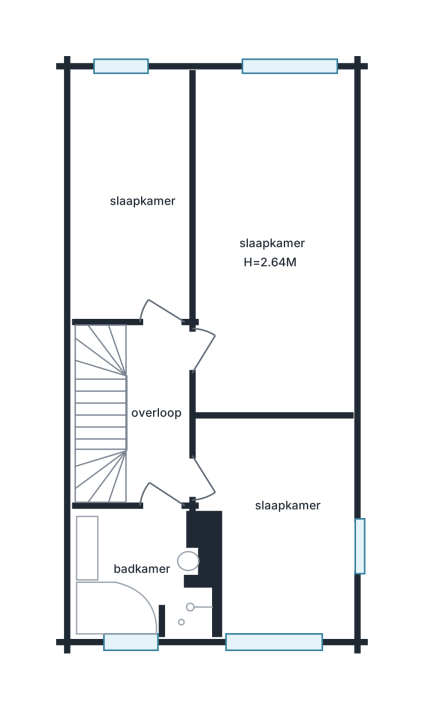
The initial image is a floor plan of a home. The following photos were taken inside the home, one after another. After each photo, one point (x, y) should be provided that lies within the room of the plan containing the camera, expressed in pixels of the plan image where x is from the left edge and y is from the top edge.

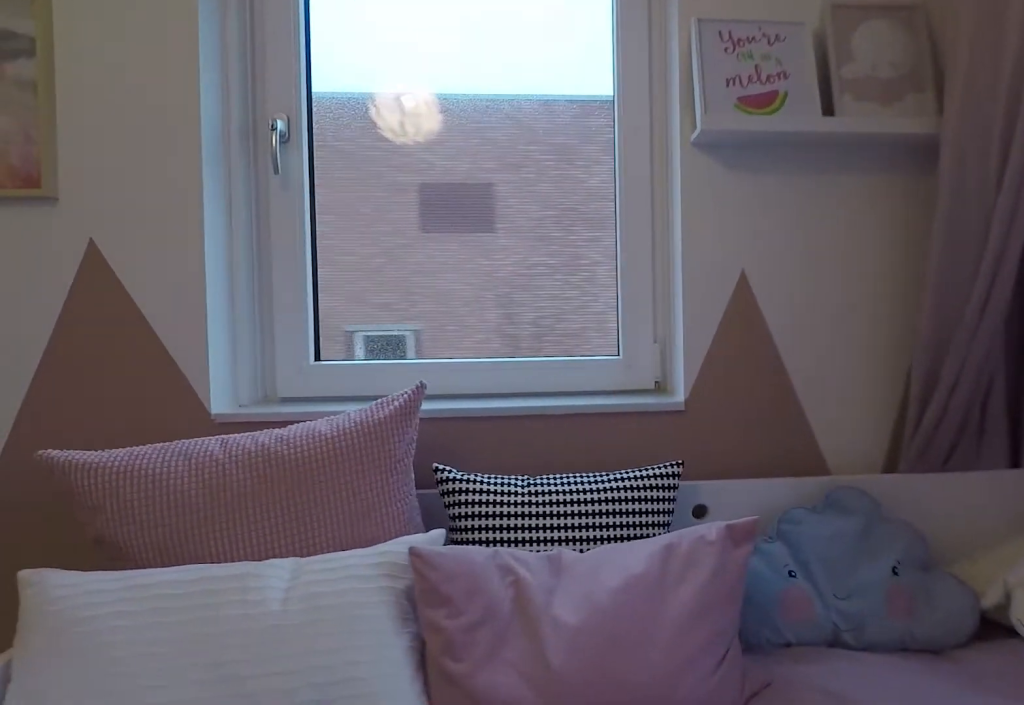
(279, 533)
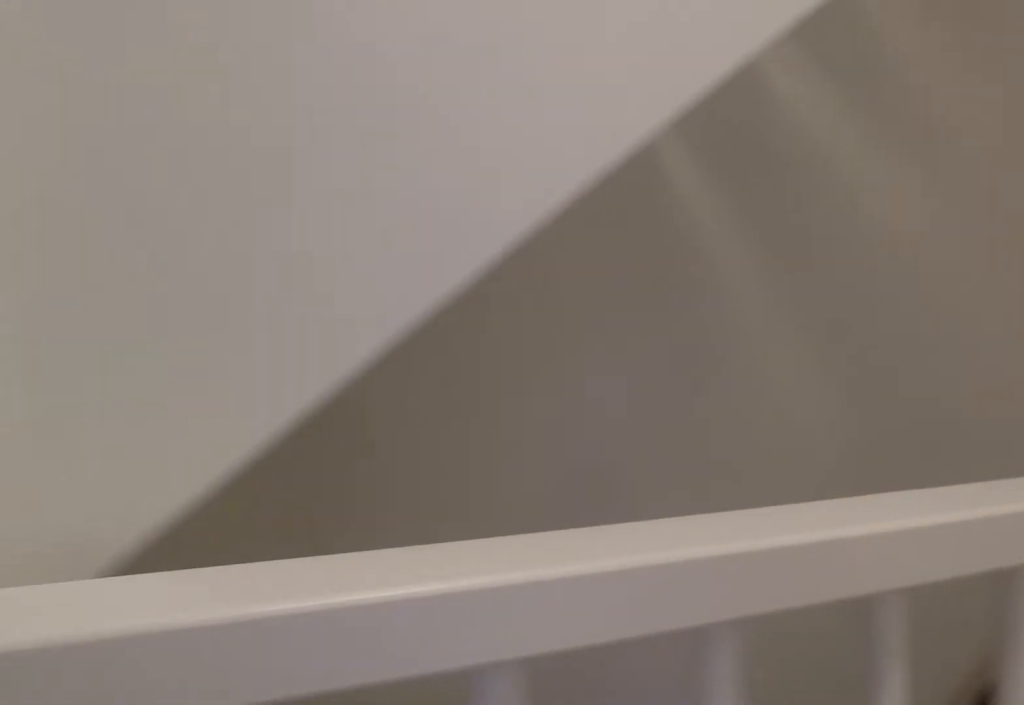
(157, 414)
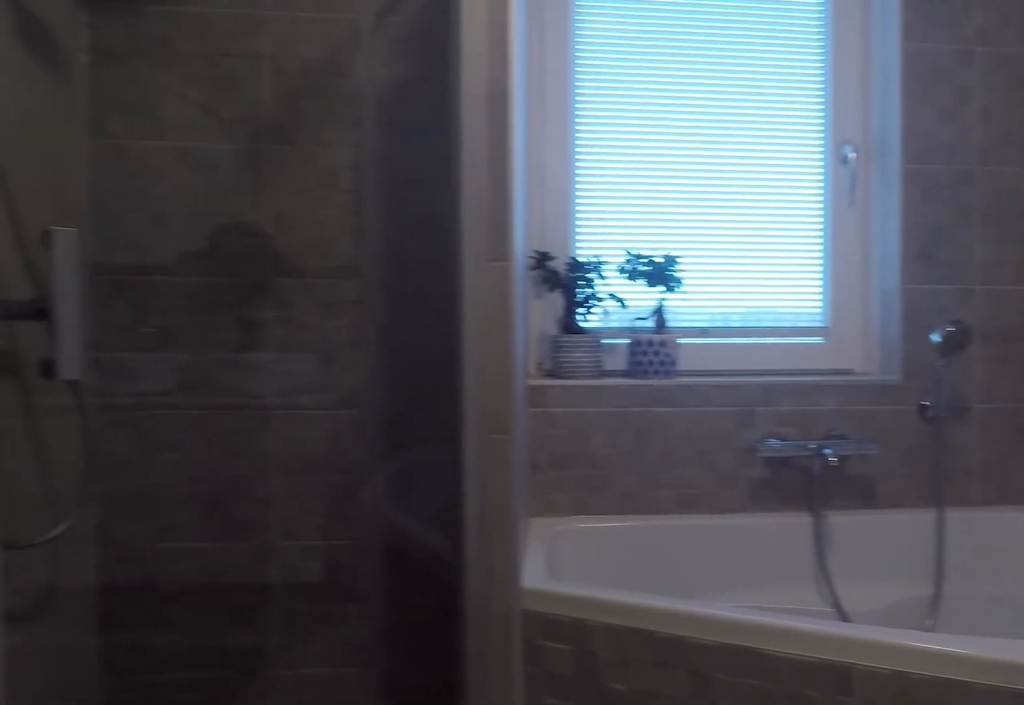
(138, 574)
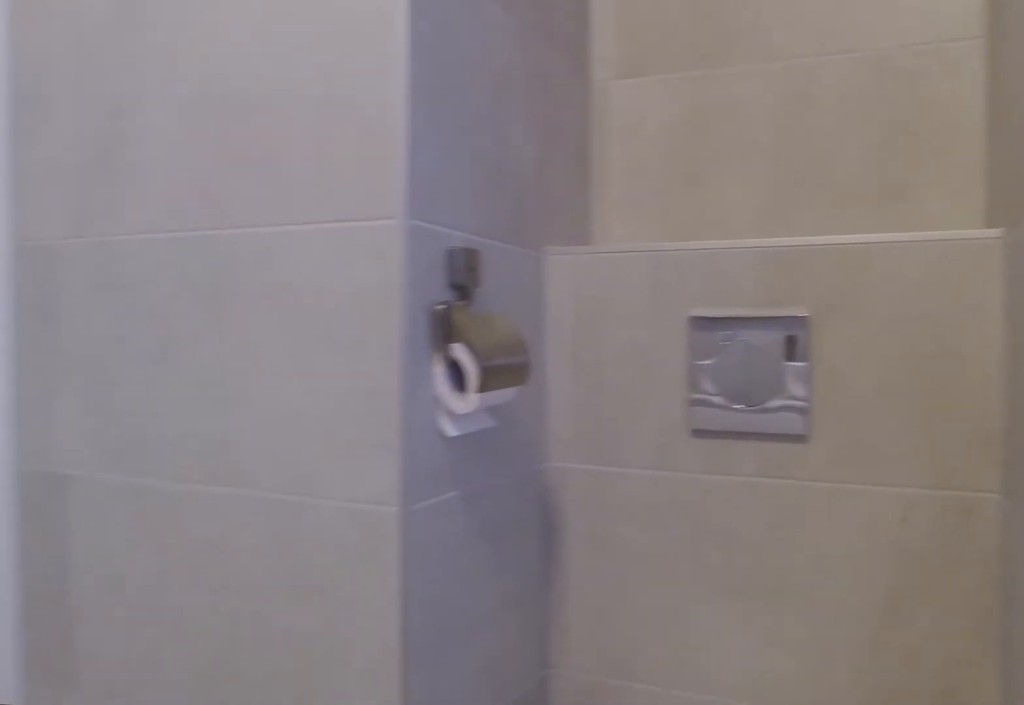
(138, 574)
